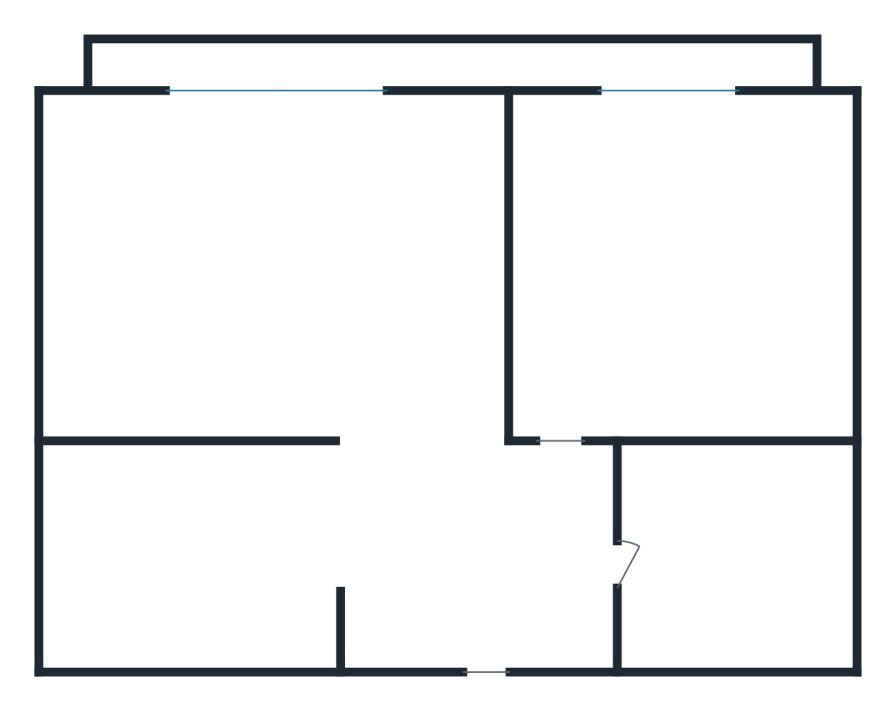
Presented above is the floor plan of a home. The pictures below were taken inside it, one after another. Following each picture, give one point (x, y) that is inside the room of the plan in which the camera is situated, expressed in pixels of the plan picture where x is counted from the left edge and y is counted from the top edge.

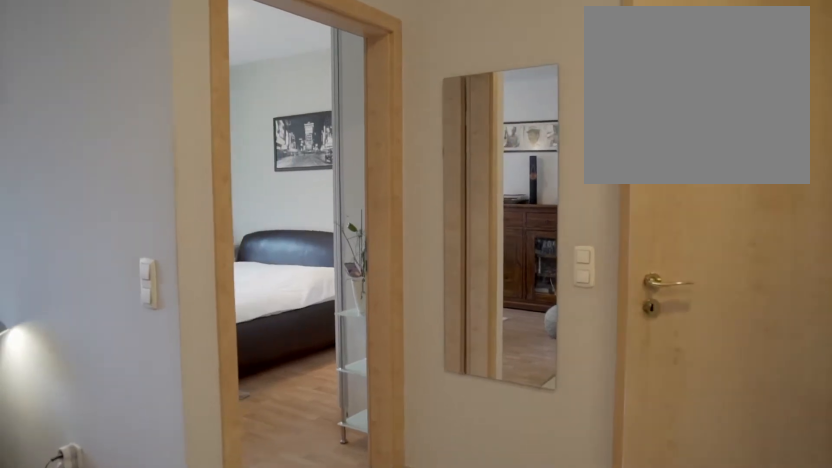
(305, 551)
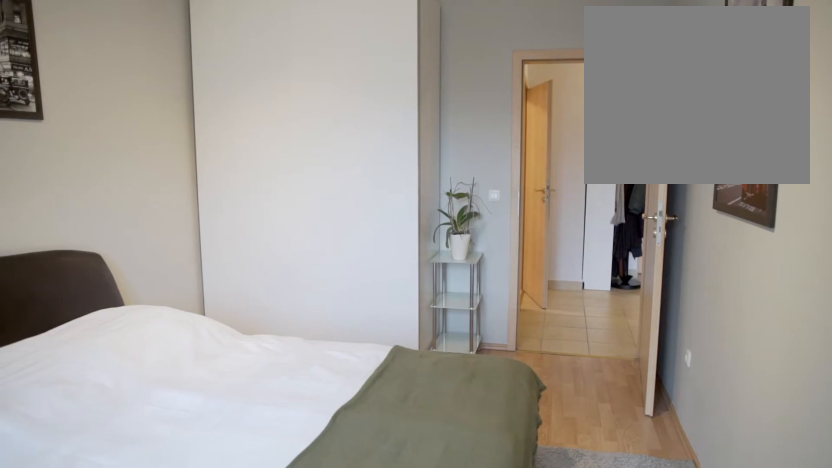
(577, 157)
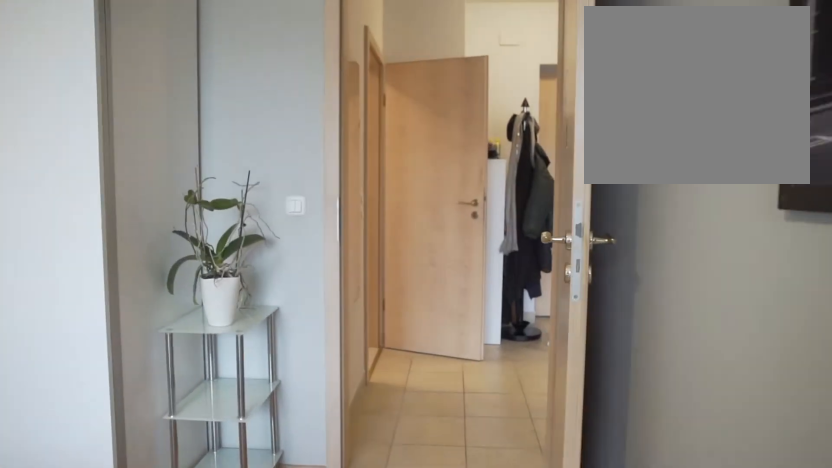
(577, 206)
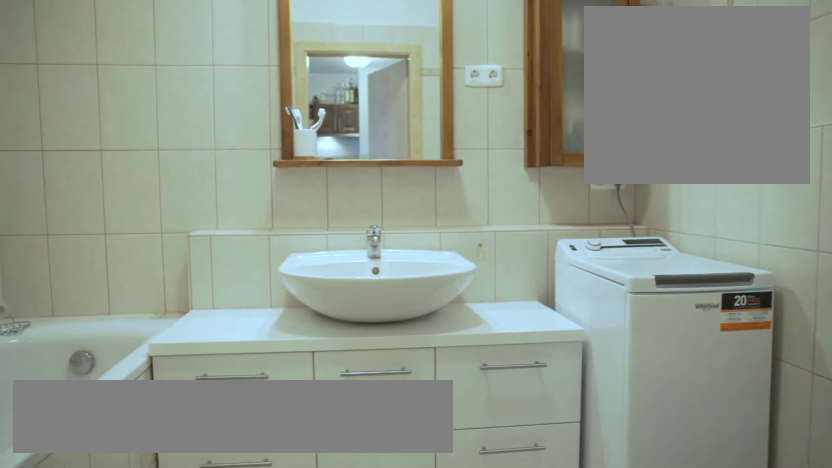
(624, 576)
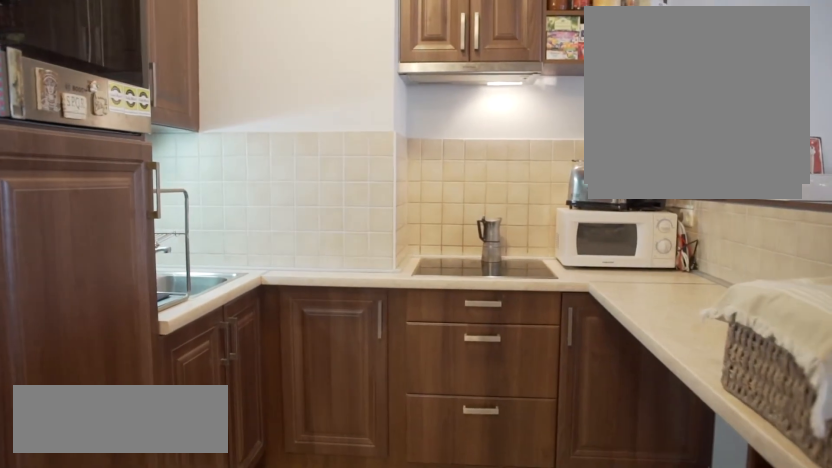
(345, 571)
